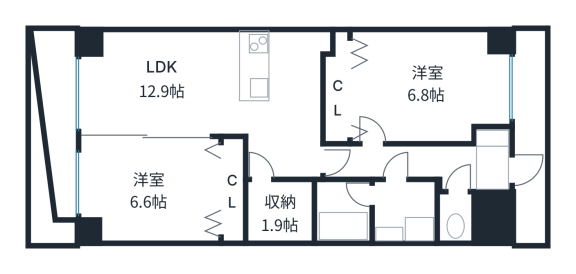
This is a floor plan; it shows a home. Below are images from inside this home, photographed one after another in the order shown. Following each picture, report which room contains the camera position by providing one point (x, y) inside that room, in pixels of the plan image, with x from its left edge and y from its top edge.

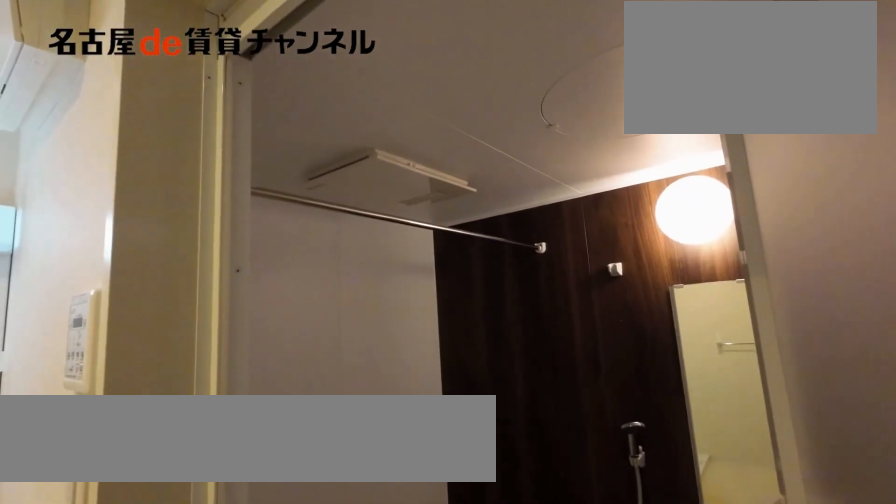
(342, 211)
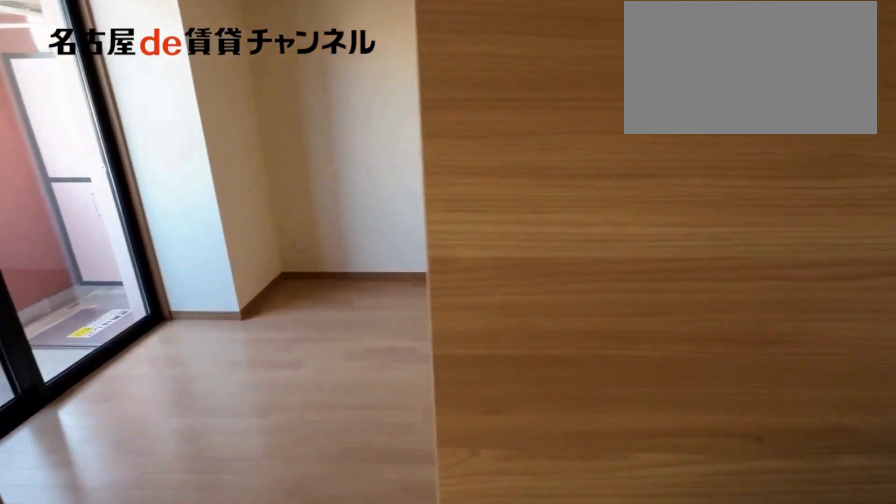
(152, 189)
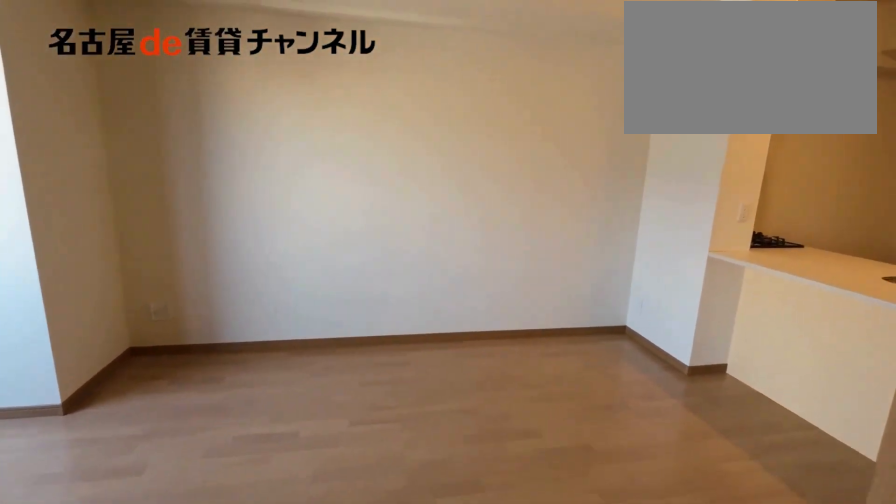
(152, 189)
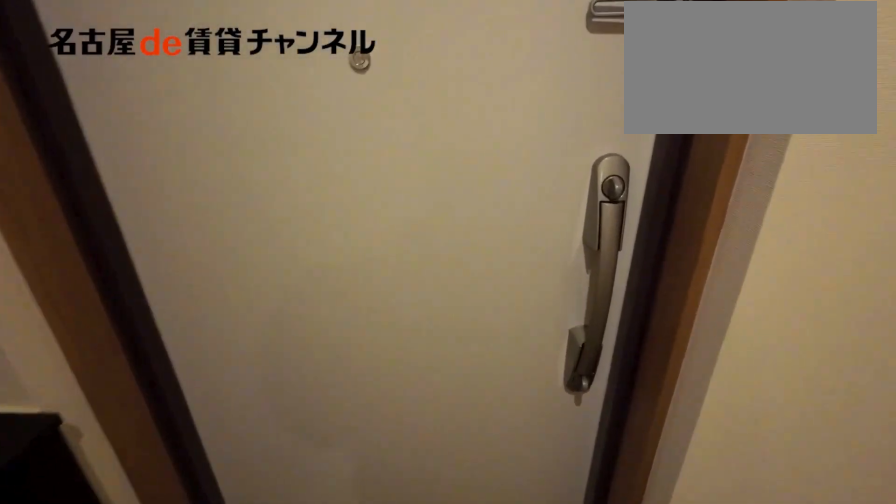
(424, 164)
